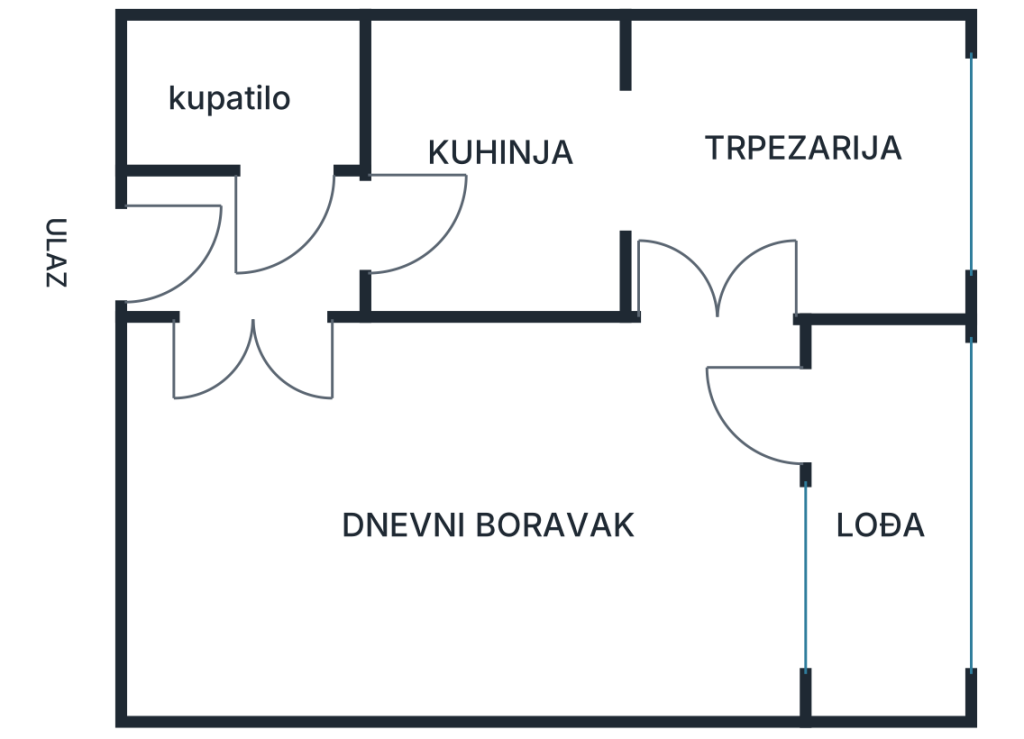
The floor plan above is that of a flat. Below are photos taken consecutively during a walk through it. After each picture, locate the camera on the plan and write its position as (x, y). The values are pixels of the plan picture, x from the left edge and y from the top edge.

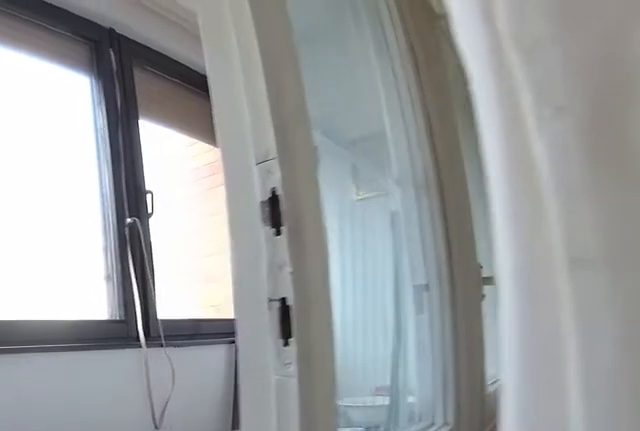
(790, 407)
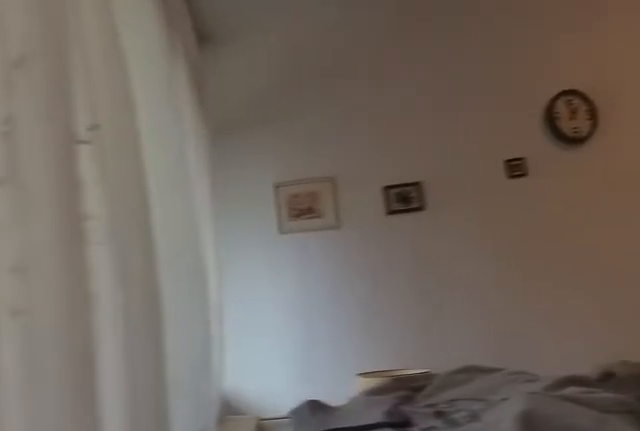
(776, 390)
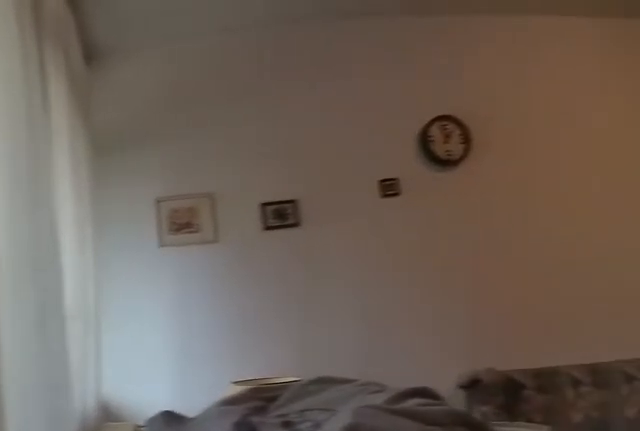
(776, 383)
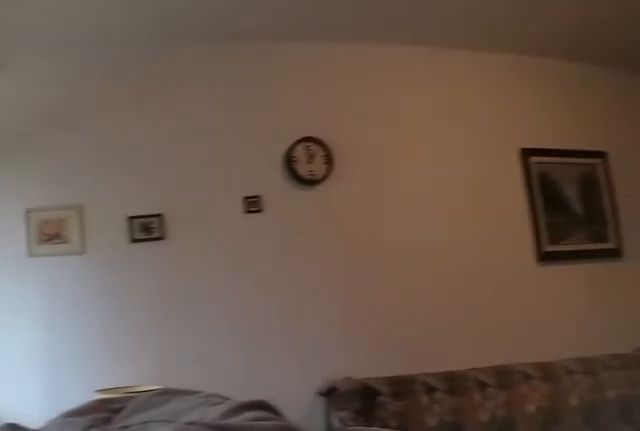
(777, 378)
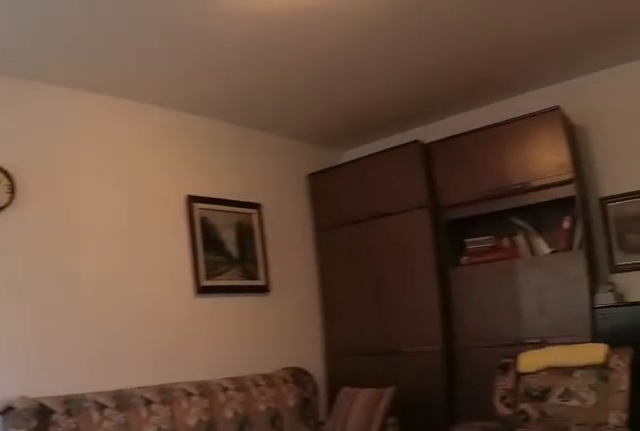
(786, 370)
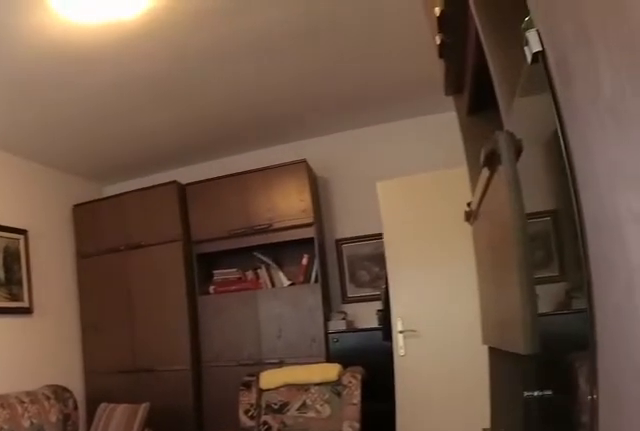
(793, 383)
